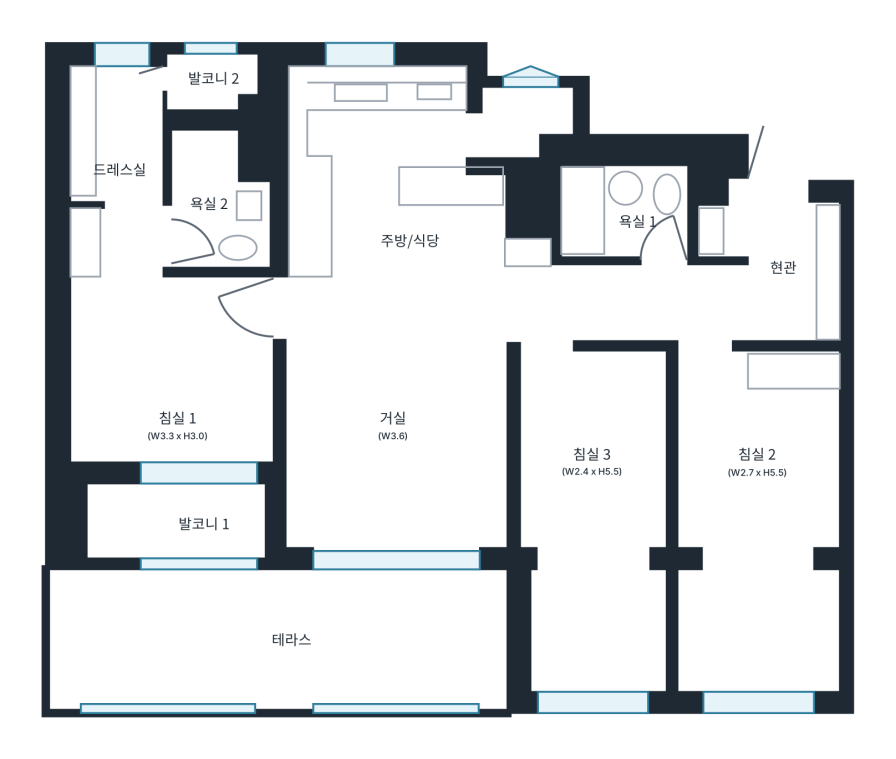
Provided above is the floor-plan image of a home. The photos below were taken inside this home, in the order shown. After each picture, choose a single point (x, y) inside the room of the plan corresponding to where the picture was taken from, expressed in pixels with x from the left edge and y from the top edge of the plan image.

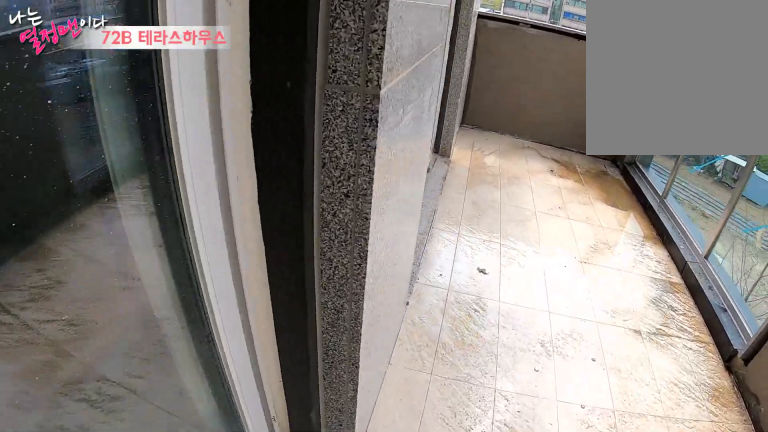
(286, 639)
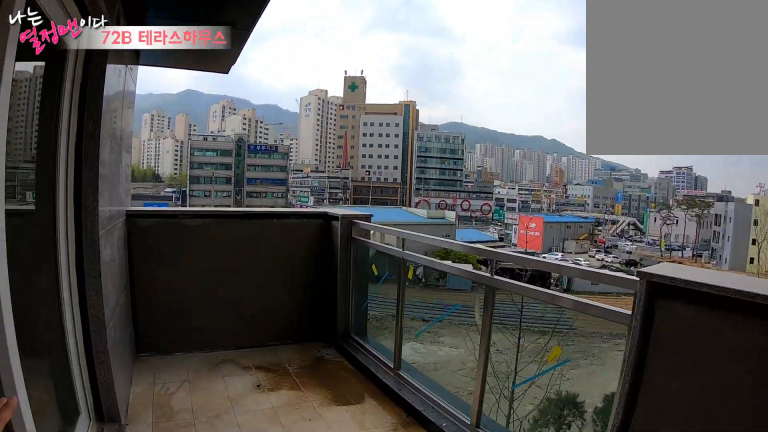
(286, 639)
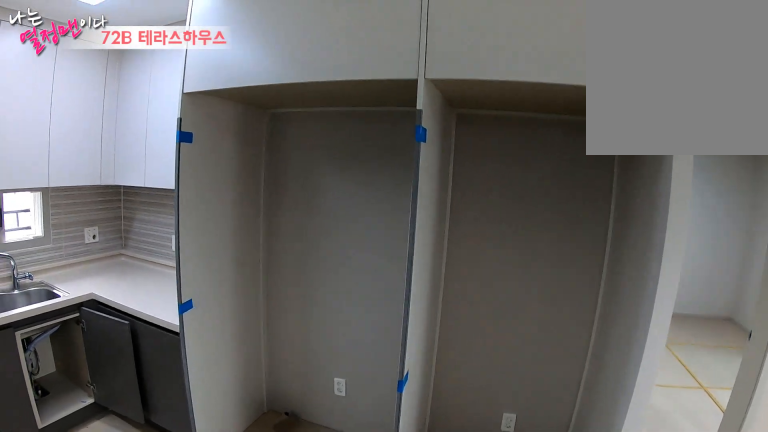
(401, 240)
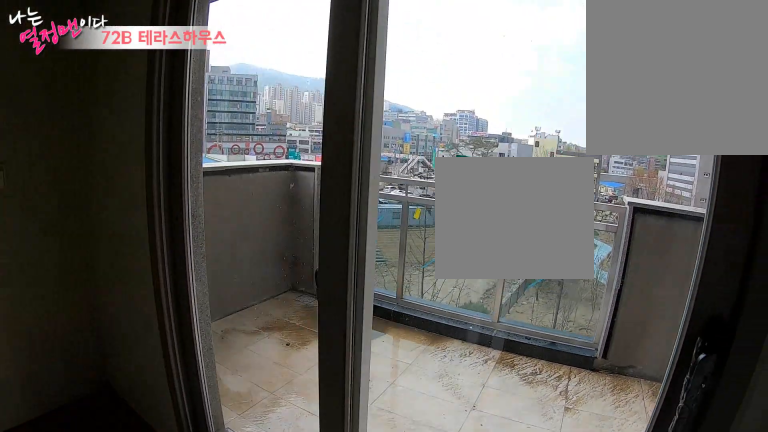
(178, 427)
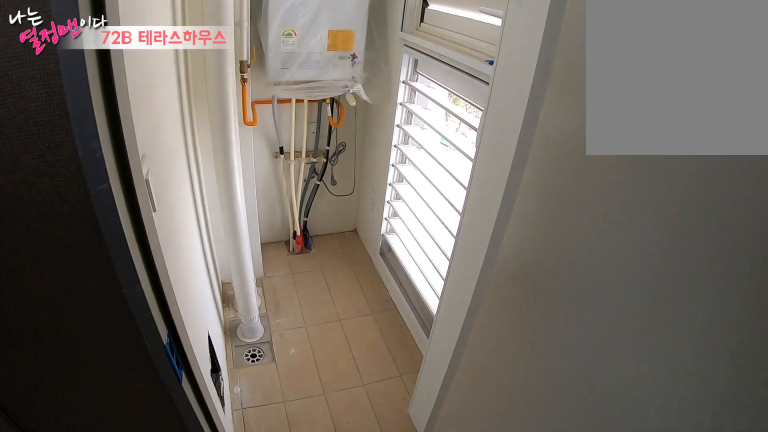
(116, 199)
